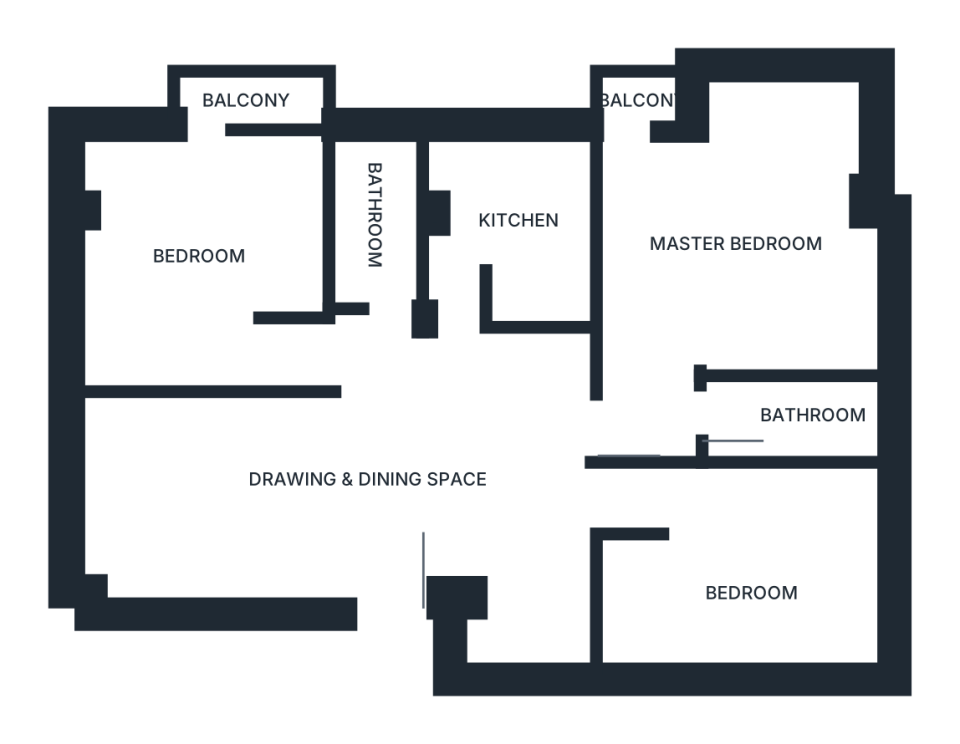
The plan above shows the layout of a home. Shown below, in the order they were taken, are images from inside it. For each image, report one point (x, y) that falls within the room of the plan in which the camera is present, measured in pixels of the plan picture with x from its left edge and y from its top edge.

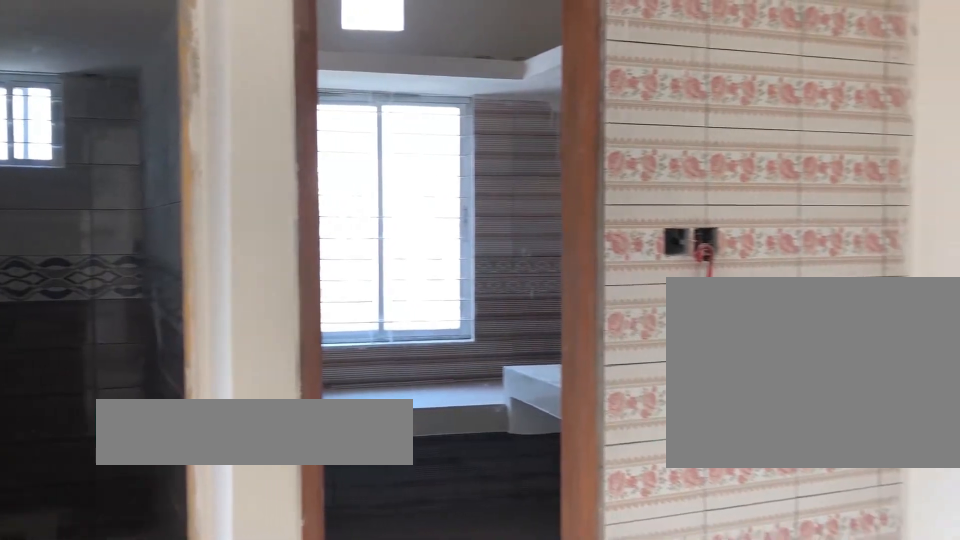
(335, 531)
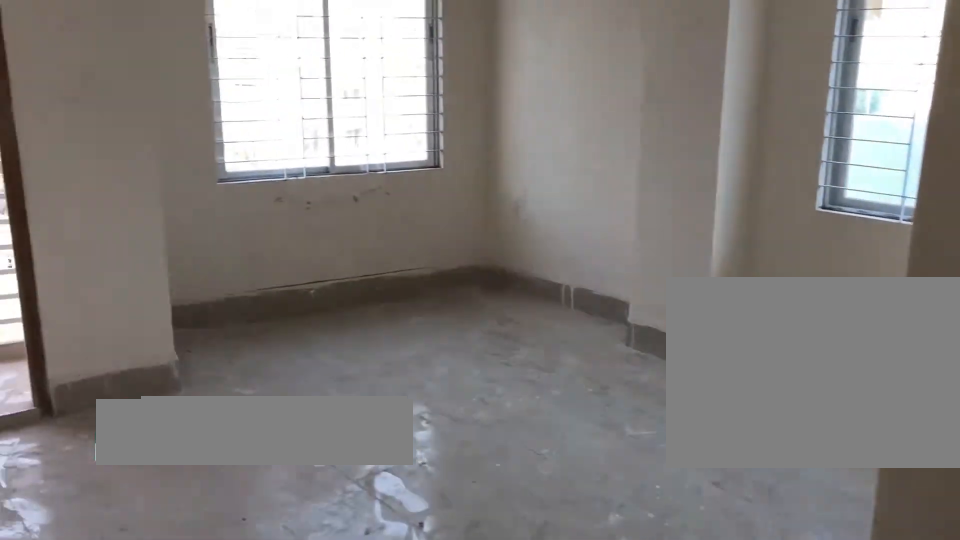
(723, 280)
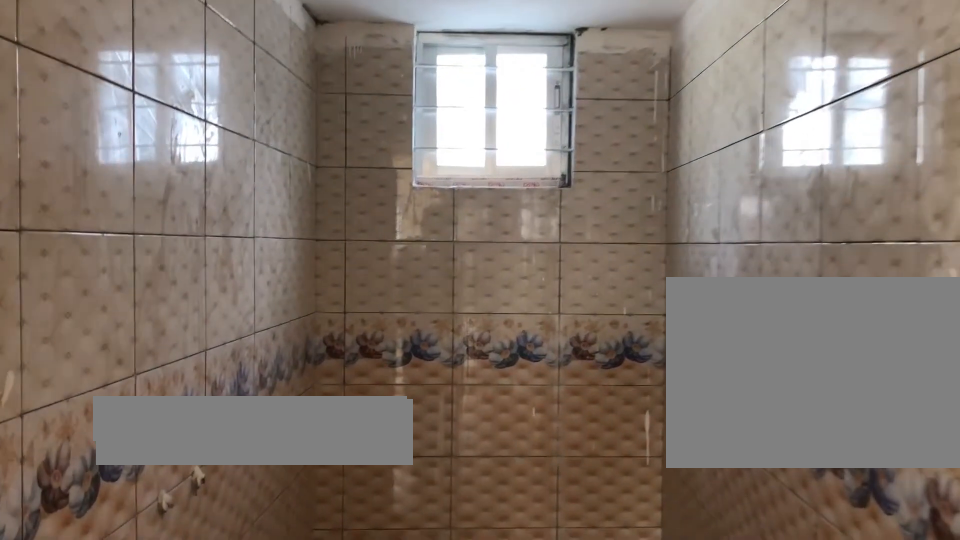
(812, 421)
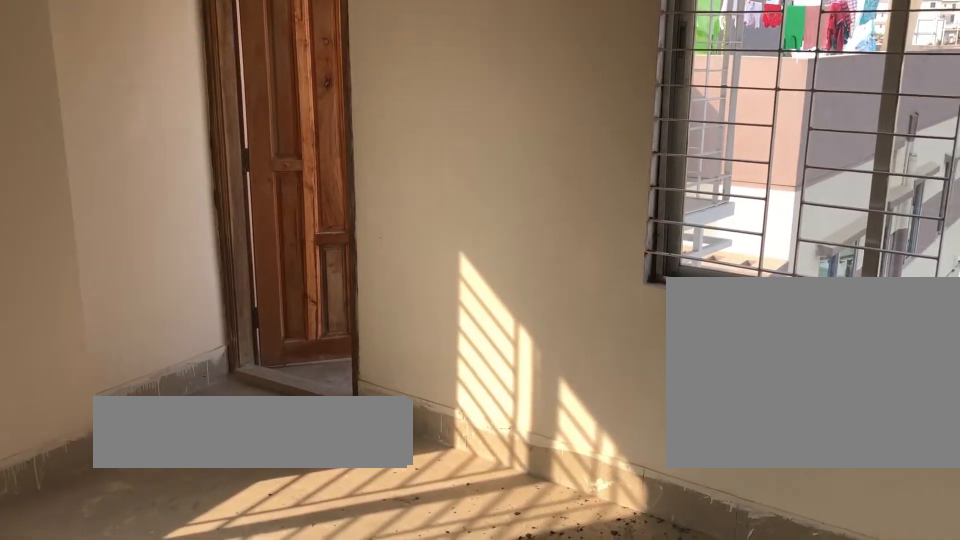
(236, 212)
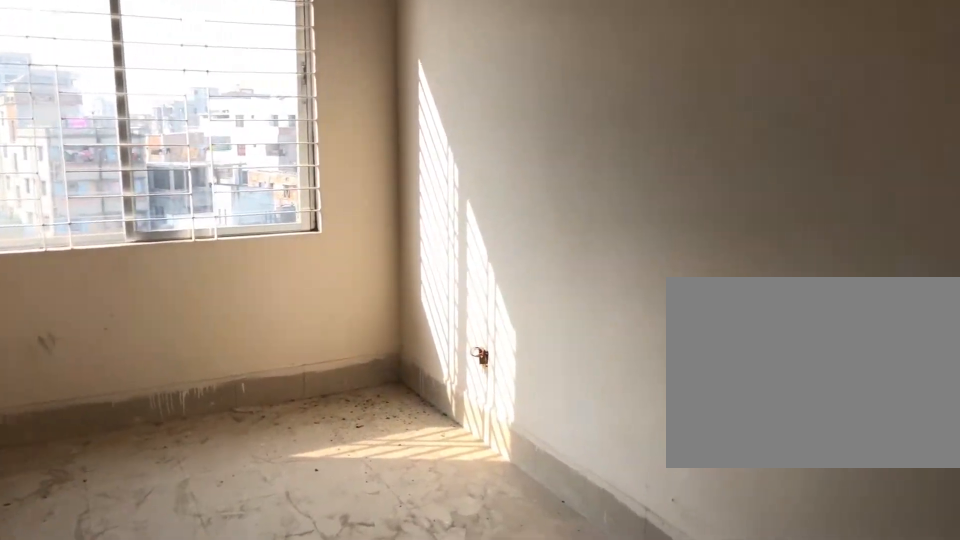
(759, 570)
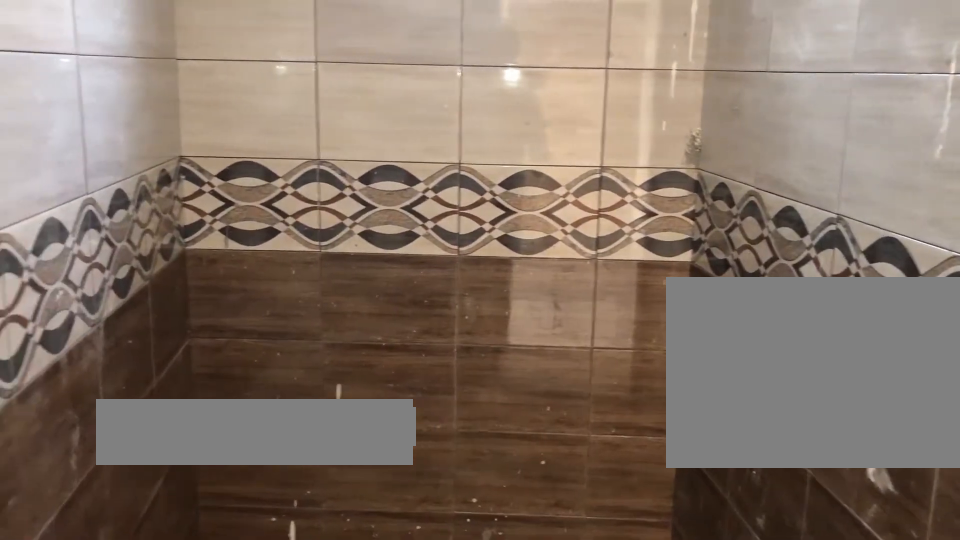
(381, 229)
